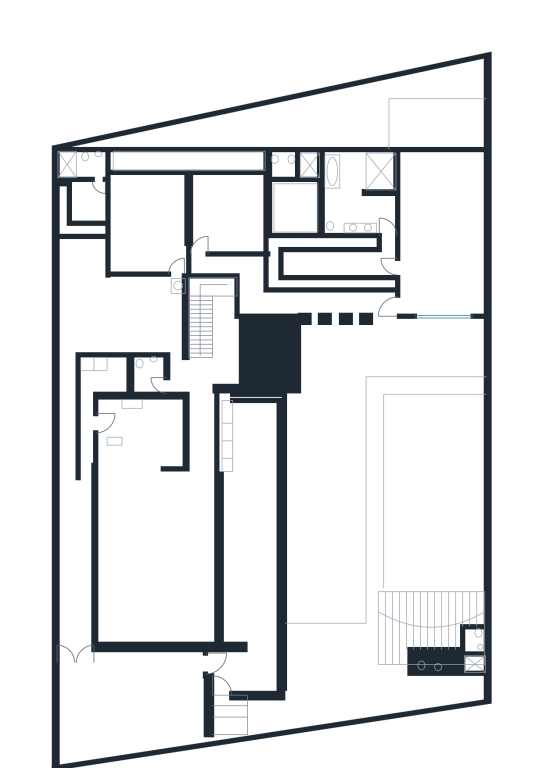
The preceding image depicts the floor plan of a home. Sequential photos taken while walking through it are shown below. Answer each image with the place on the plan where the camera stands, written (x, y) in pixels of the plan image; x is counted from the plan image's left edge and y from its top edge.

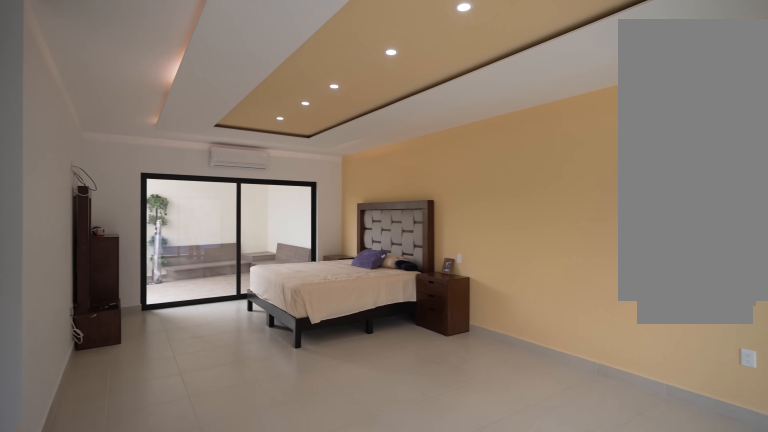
(471, 314)
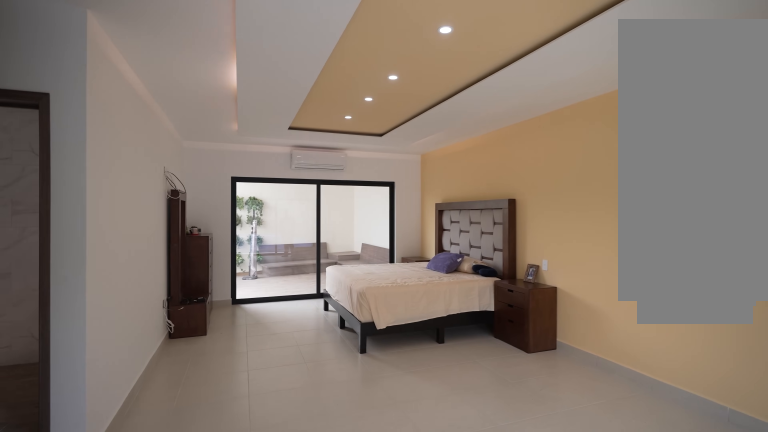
(431, 311)
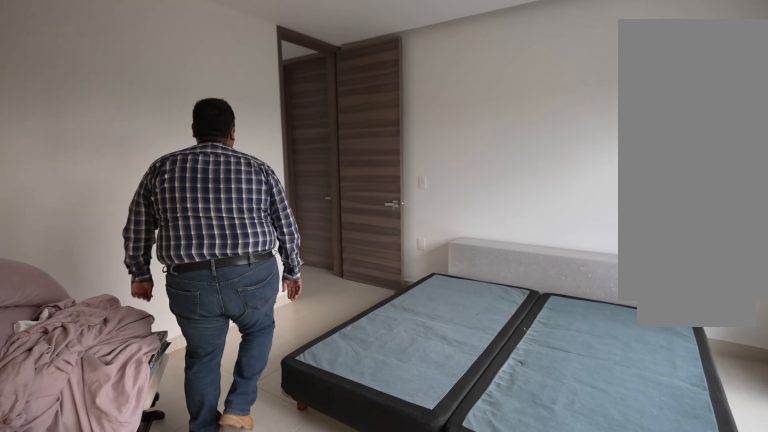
(253, 194)
